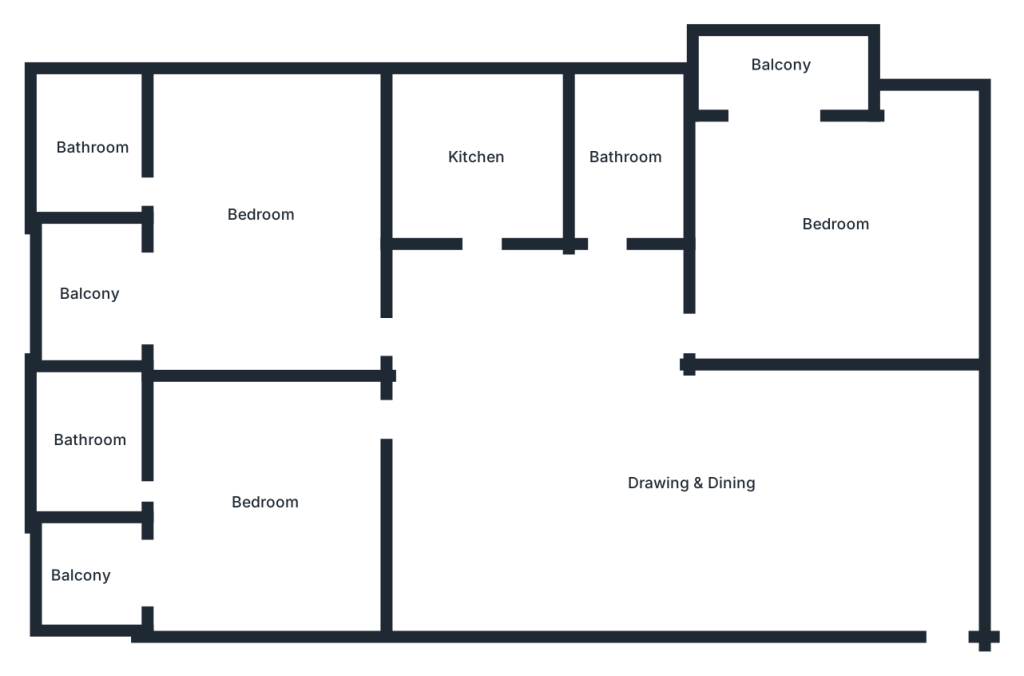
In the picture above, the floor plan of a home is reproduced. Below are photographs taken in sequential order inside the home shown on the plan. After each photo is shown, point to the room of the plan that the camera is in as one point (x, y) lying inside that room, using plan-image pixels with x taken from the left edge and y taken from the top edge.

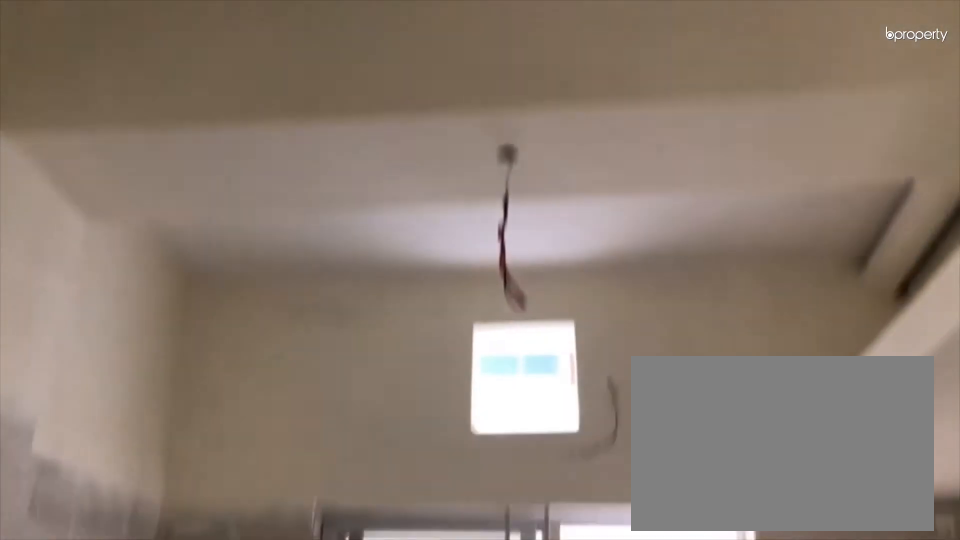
(479, 159)
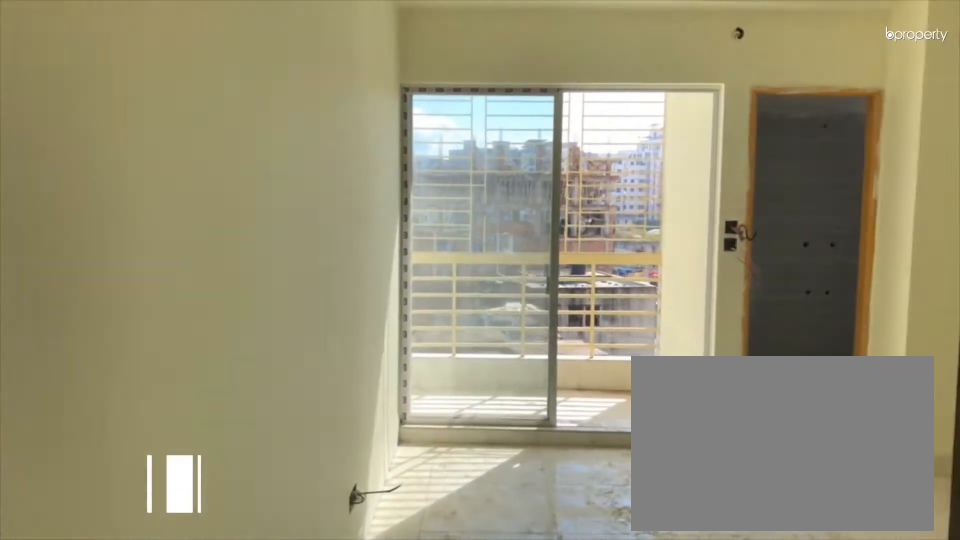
(263, 216)
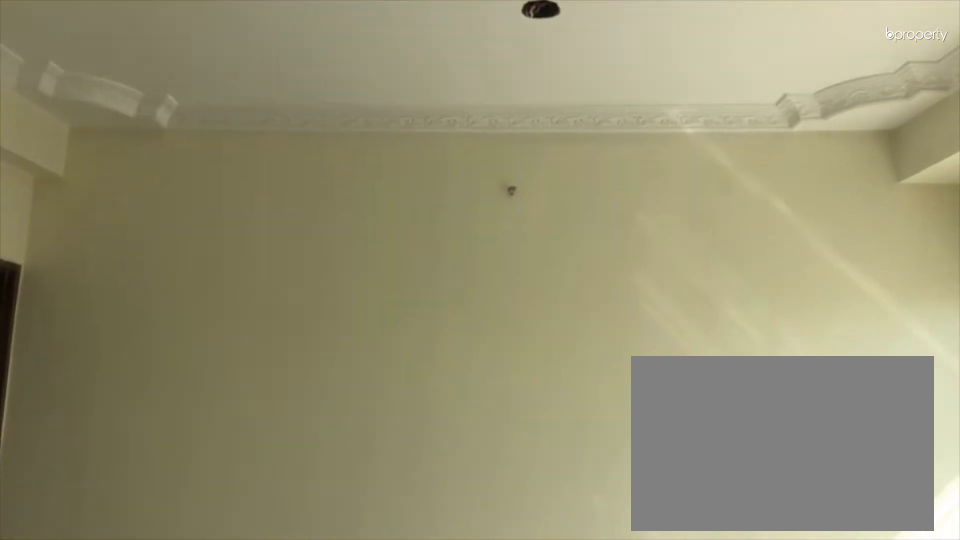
(263, 216)
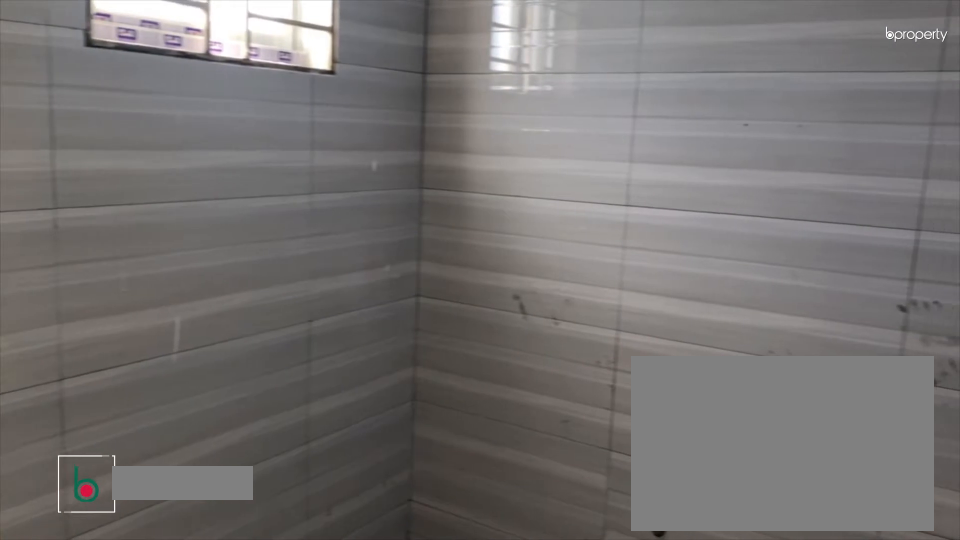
(96, 145)
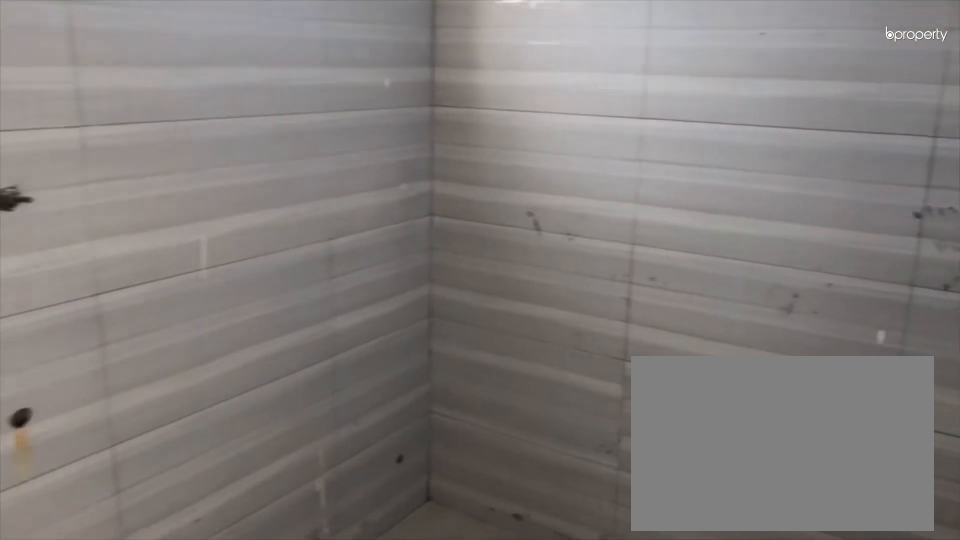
(96, 145)
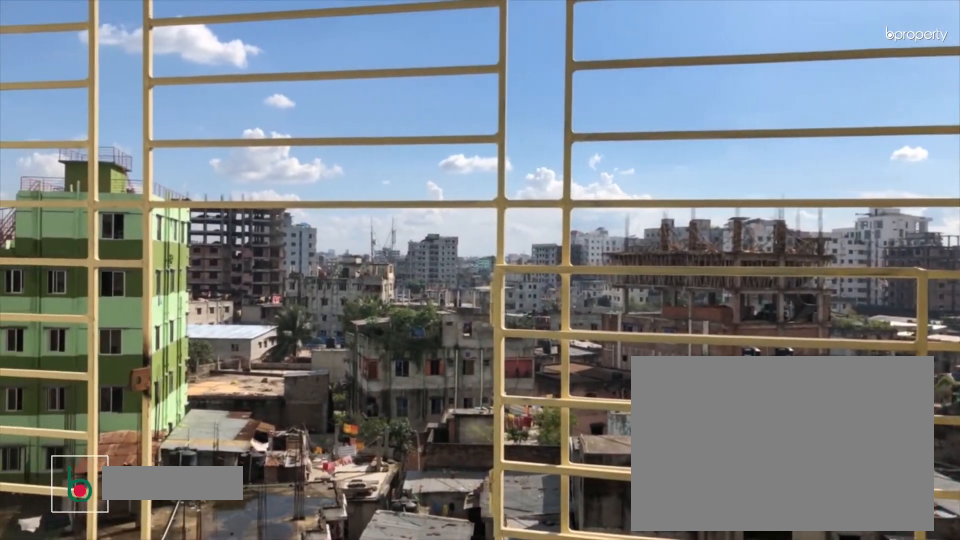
(86, 298)
